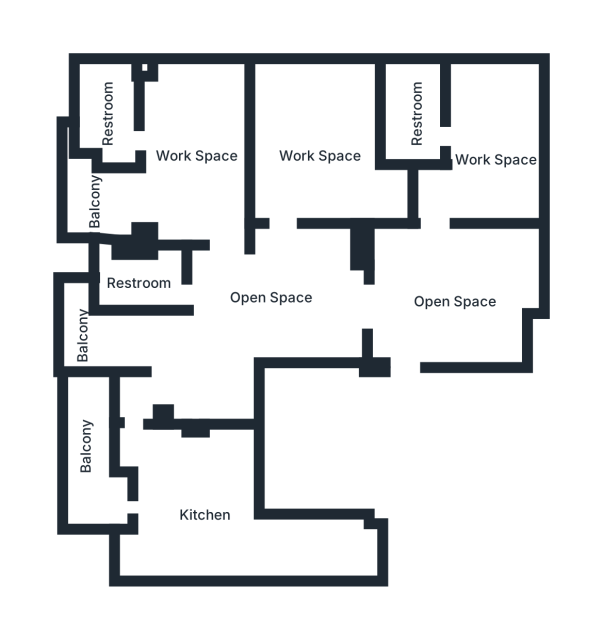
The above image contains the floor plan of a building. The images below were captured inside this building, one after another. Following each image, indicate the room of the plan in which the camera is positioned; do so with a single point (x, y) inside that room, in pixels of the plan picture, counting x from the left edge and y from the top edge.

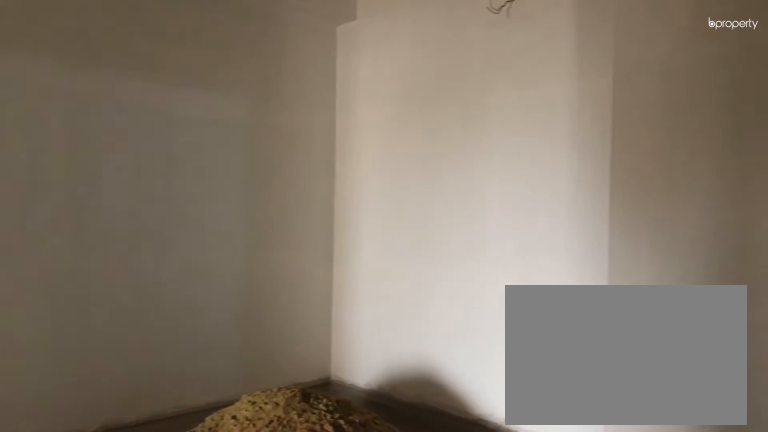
(453, 302)
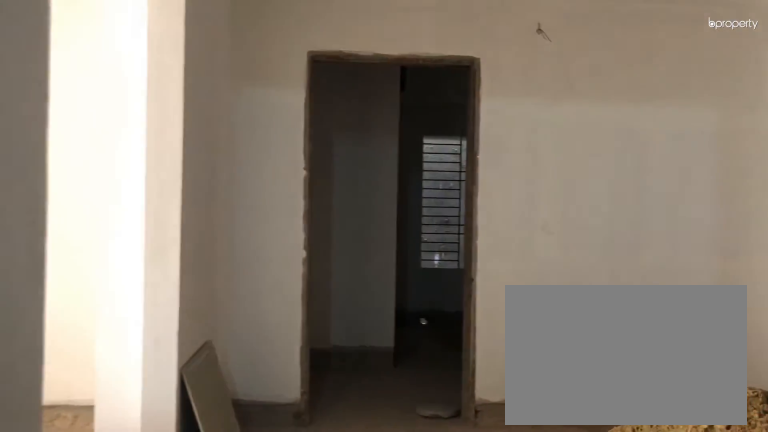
(453, 302)
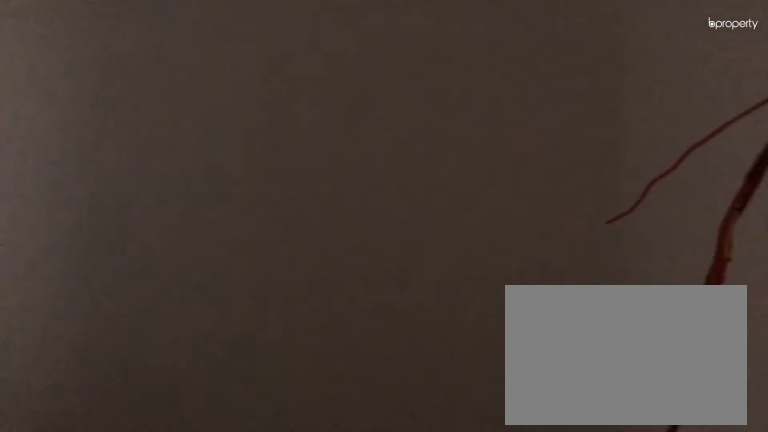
(488, 162)
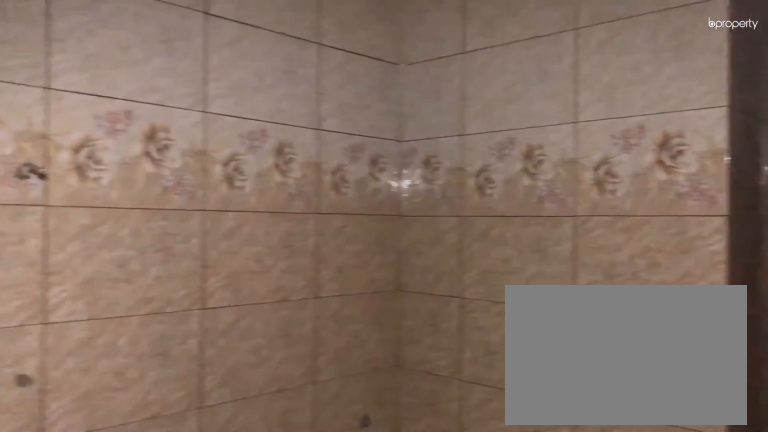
(416, 125)
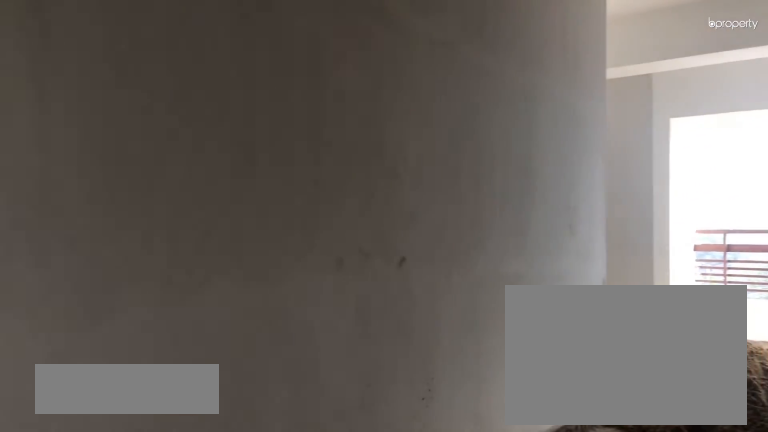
(278, 304)
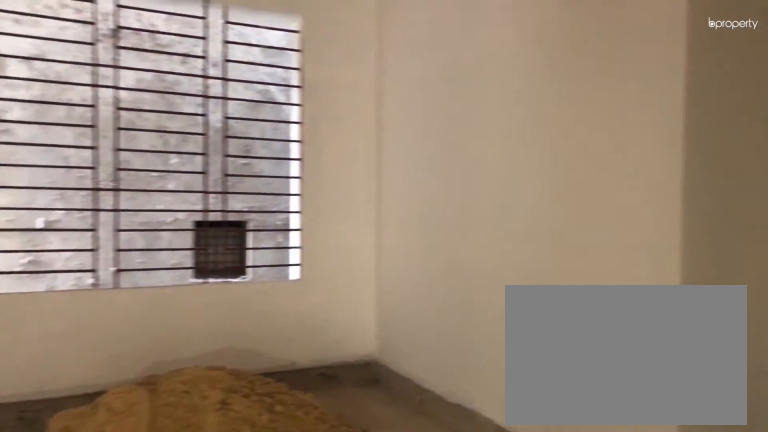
(333, 162)
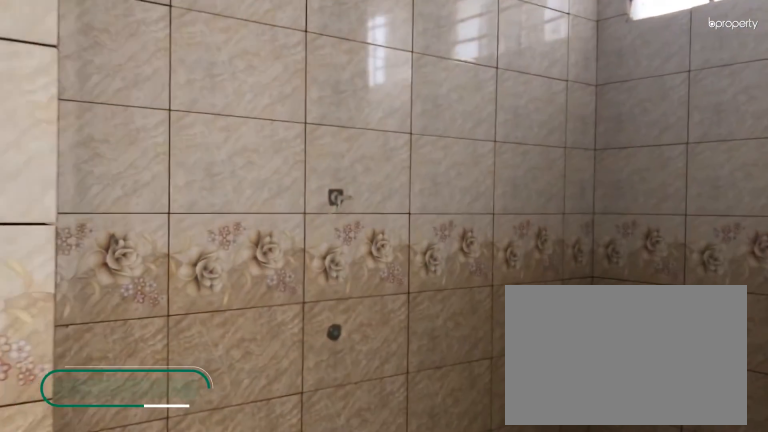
(108, 114)
